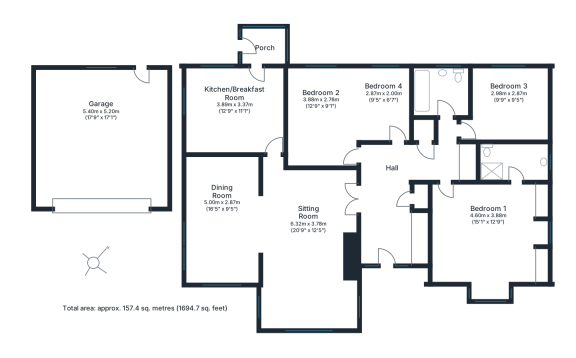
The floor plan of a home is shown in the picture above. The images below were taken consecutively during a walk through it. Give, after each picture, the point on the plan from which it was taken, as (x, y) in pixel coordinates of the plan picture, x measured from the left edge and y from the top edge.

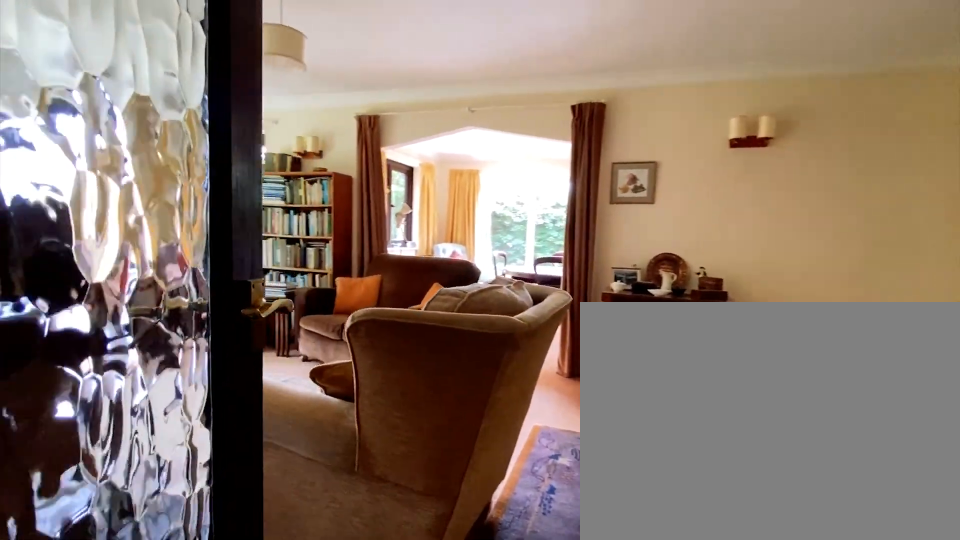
(357, 200)
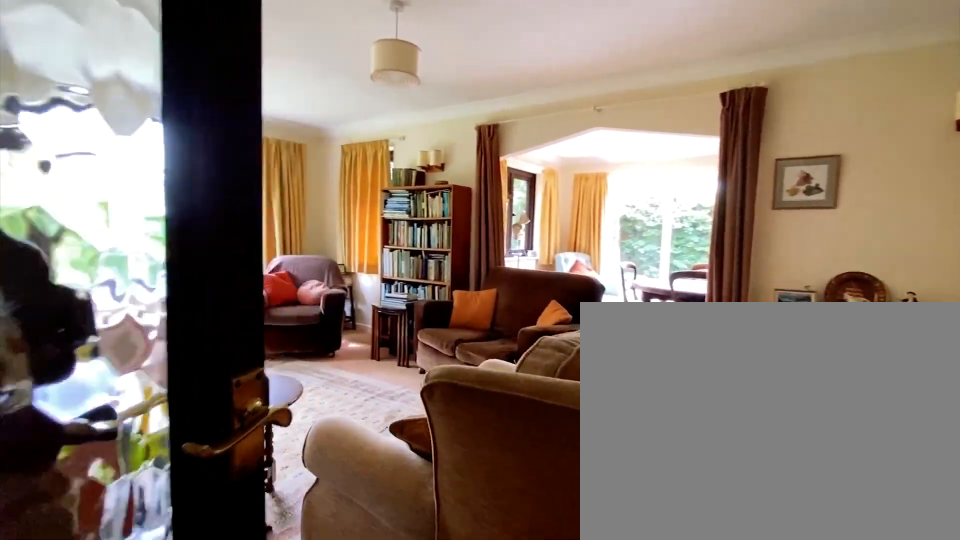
(346, 200)
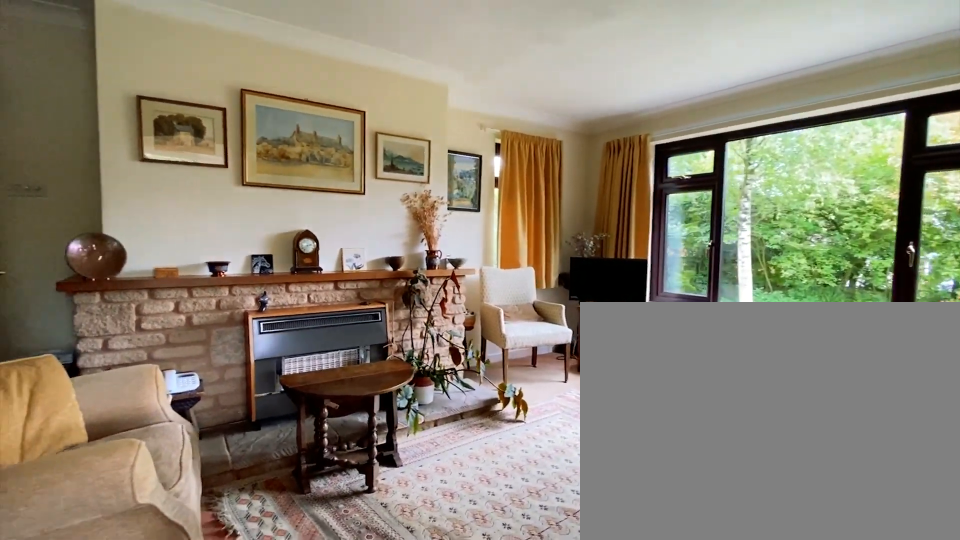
(286, 211)
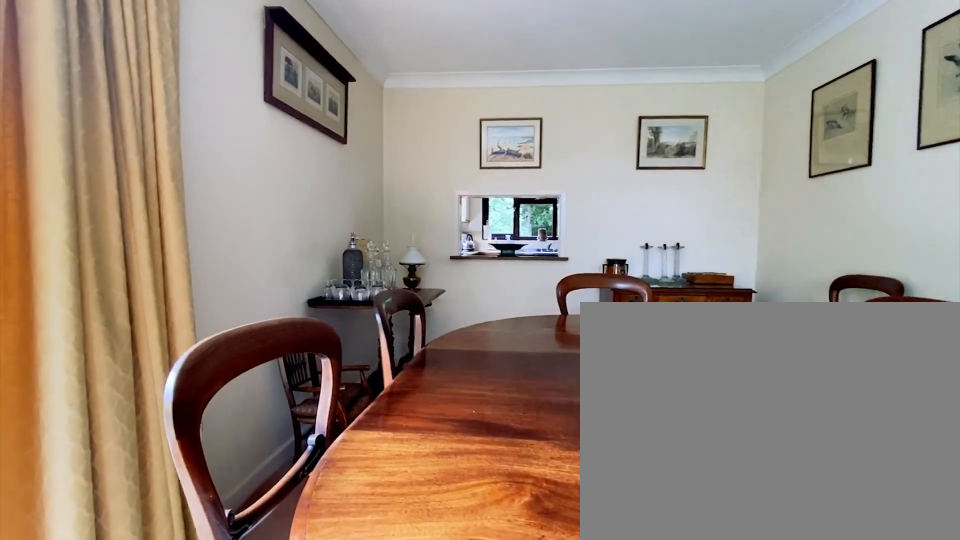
(223, 234)
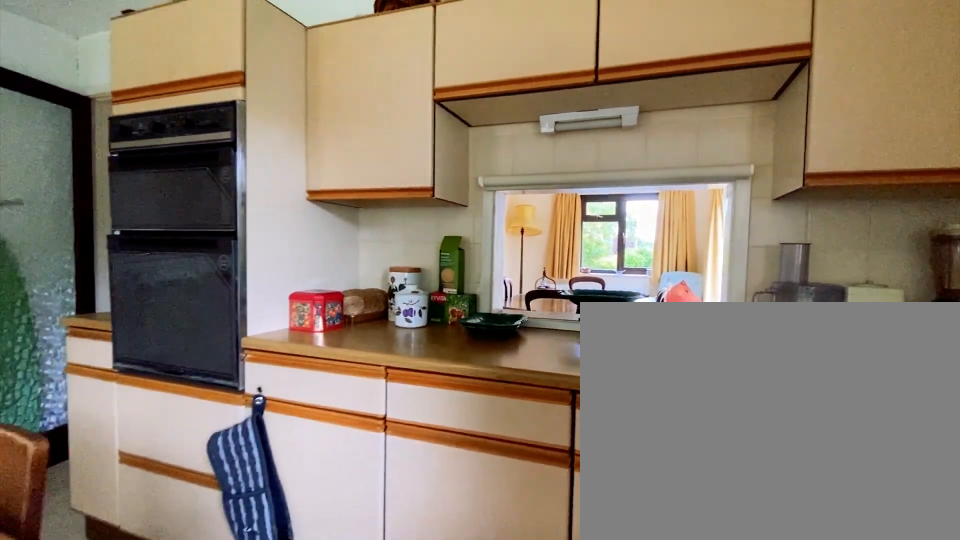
(203, 130)
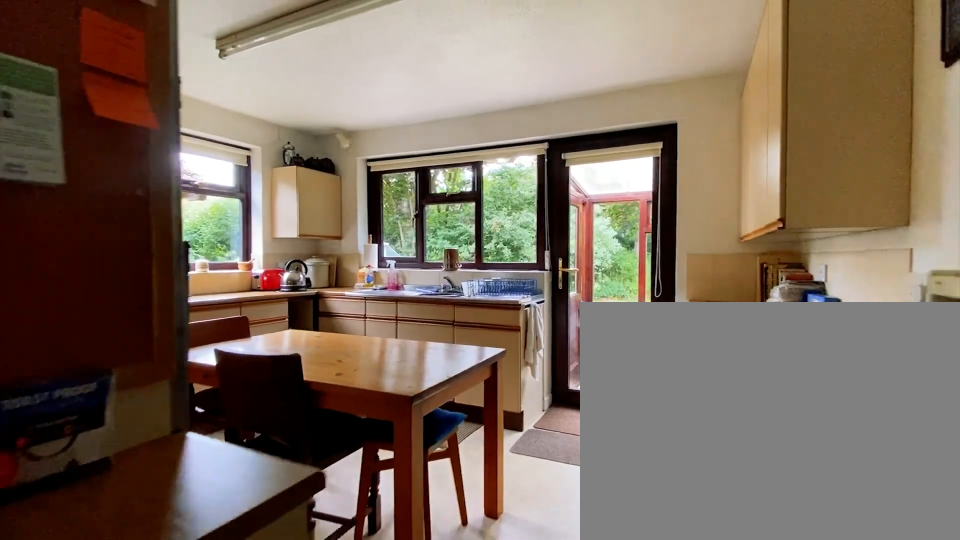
(272, 155)
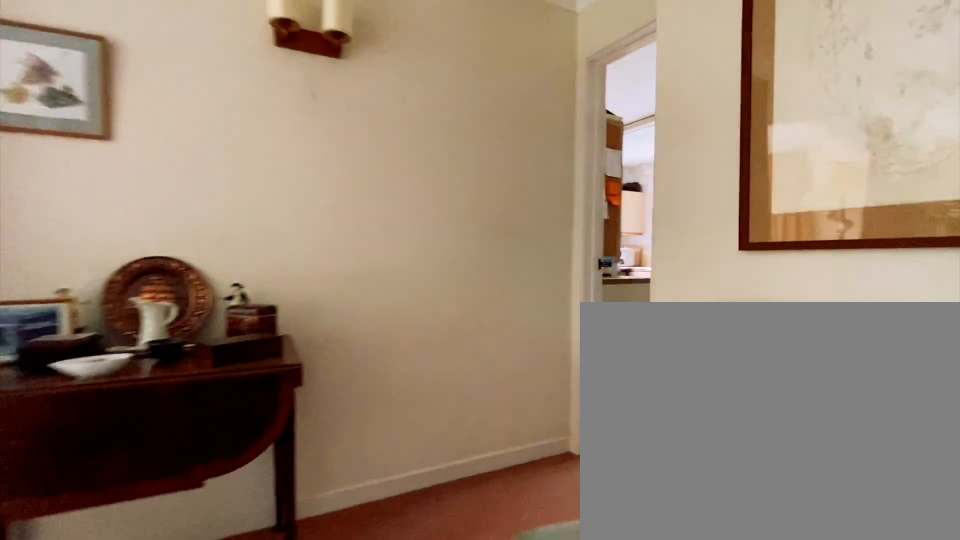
(285, 200)
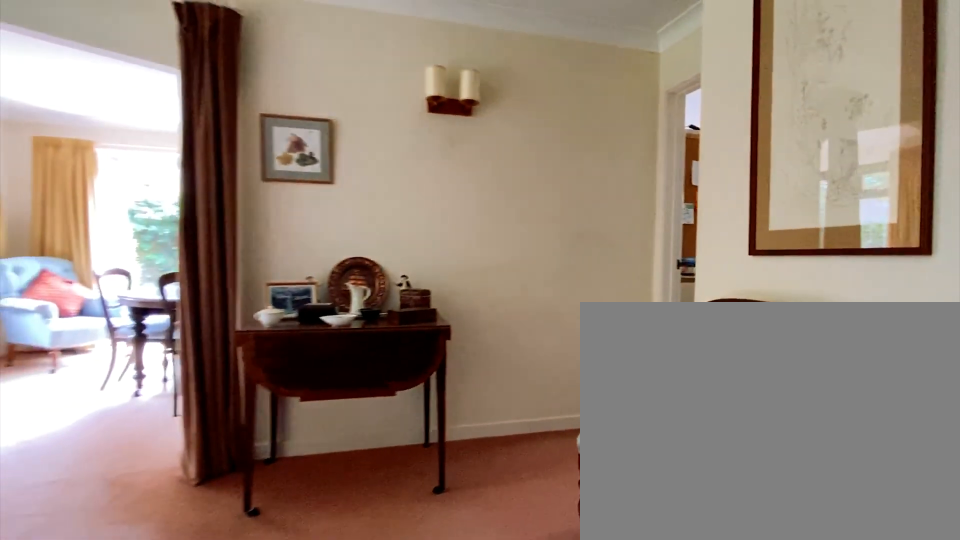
(300, 200)
